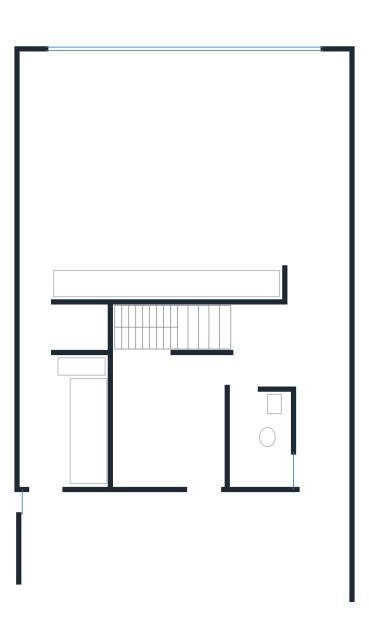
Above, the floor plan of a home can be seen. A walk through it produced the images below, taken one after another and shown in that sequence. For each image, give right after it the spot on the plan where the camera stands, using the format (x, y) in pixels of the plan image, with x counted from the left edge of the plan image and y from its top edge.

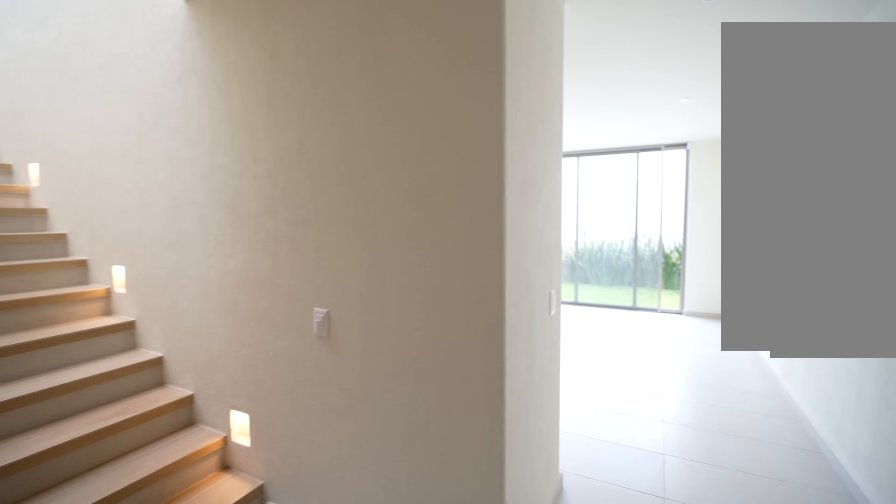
(279, 355)
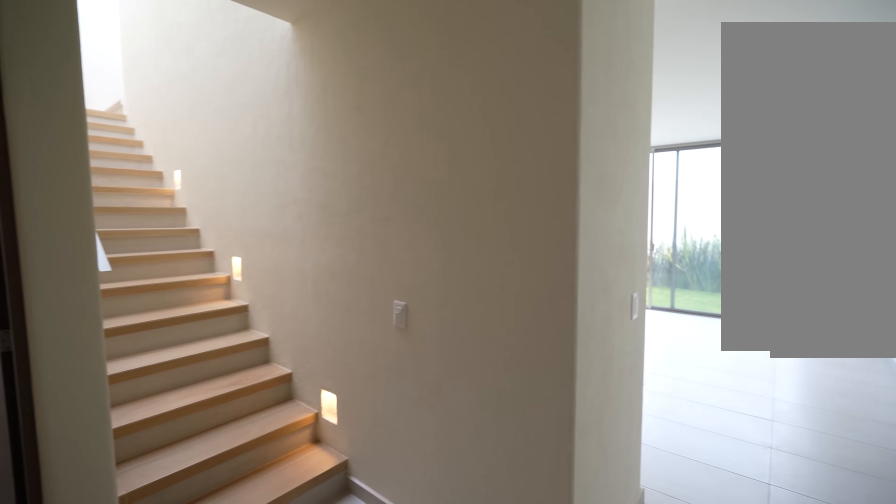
(289, 357)
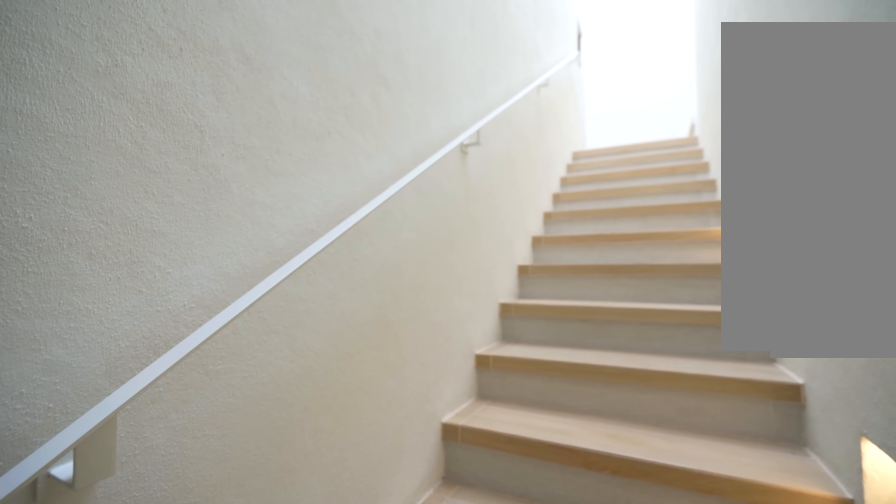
(254, 329)
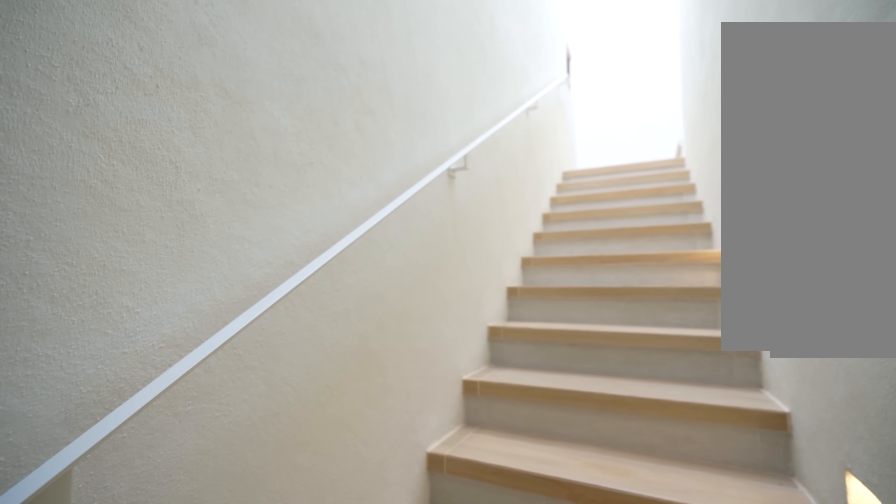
(253, 329)
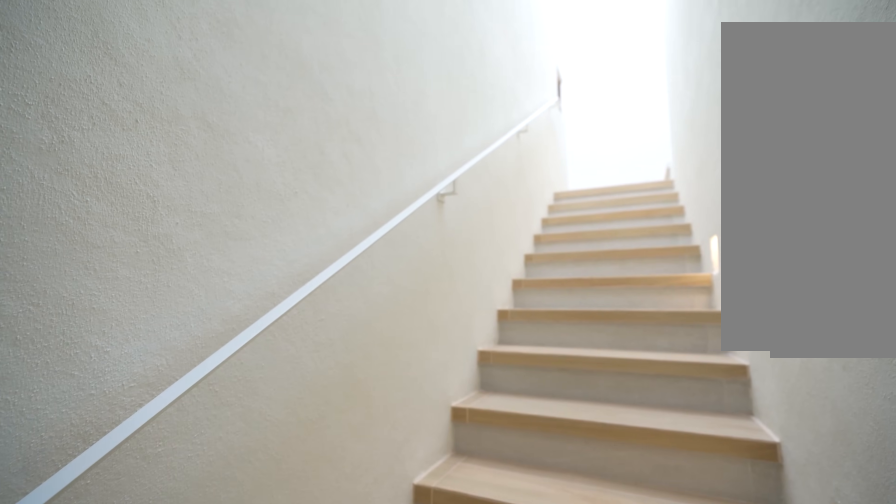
(253, 329)
